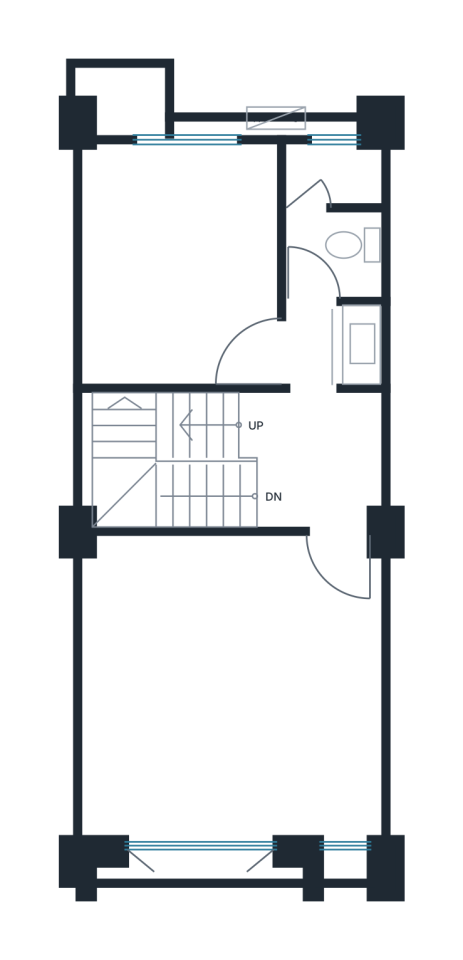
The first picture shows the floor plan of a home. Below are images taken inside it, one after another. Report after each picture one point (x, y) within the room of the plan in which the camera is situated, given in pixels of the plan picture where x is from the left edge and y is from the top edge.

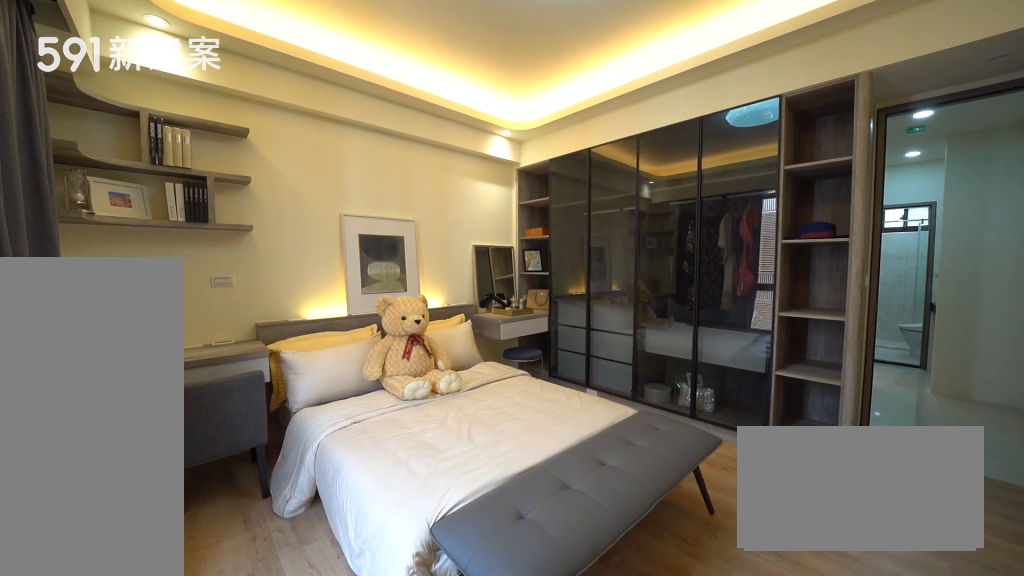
(232, 684)
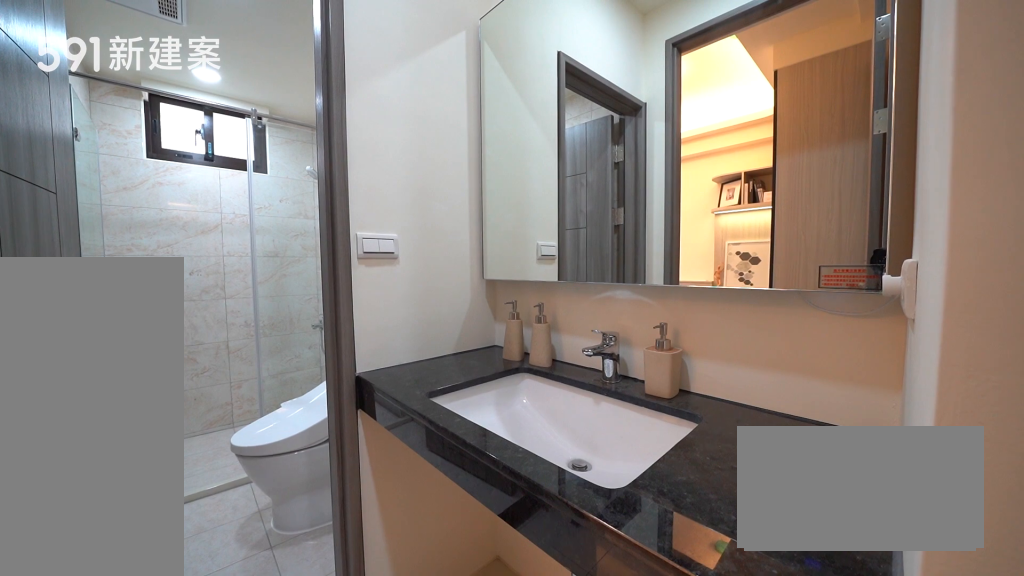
(331, 263)
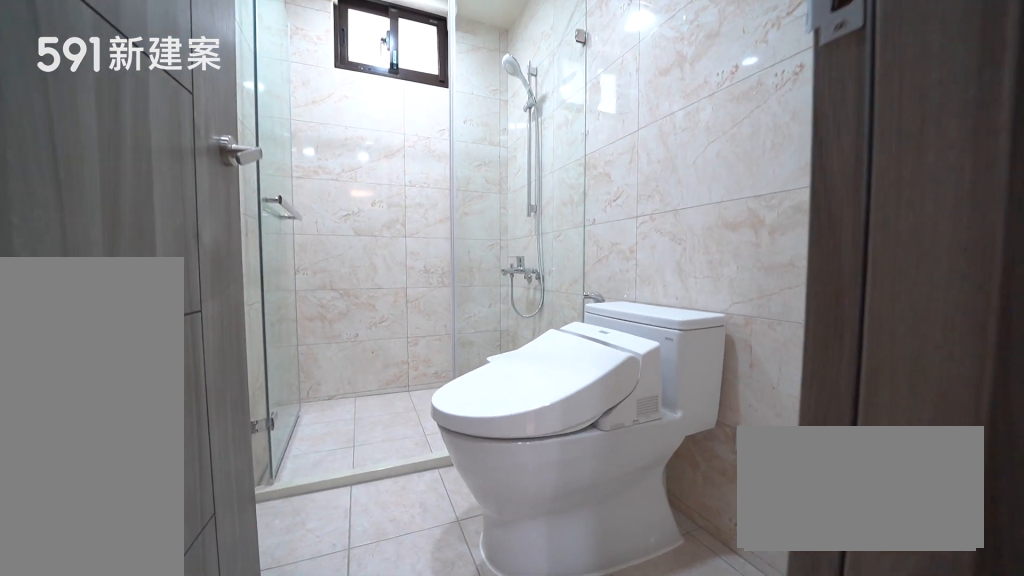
(331, 263)
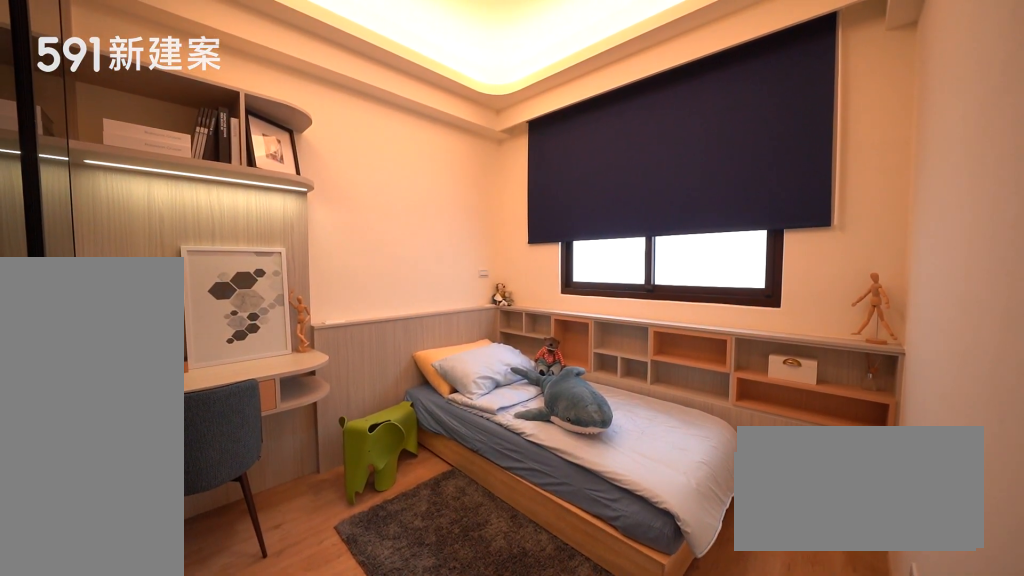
(179, 261)
